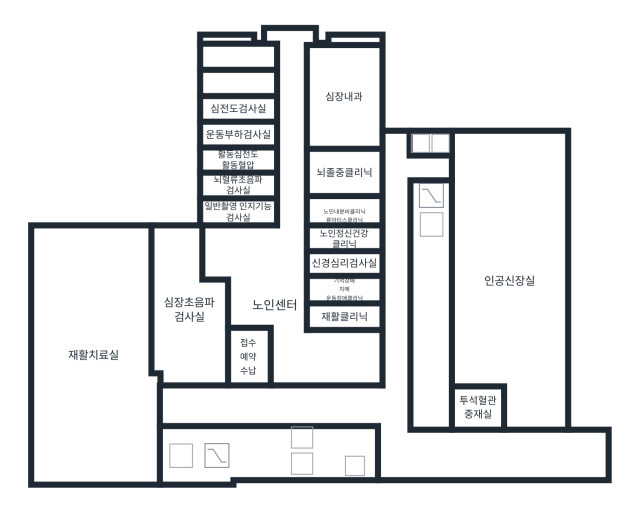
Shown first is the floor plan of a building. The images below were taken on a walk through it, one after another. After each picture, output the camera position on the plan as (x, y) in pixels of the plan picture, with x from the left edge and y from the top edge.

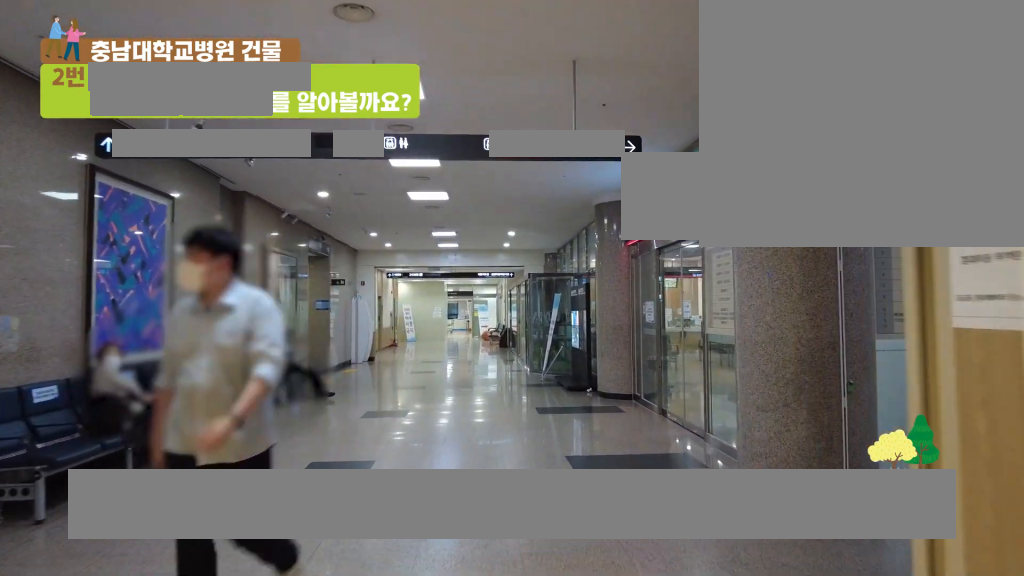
(391, 427)
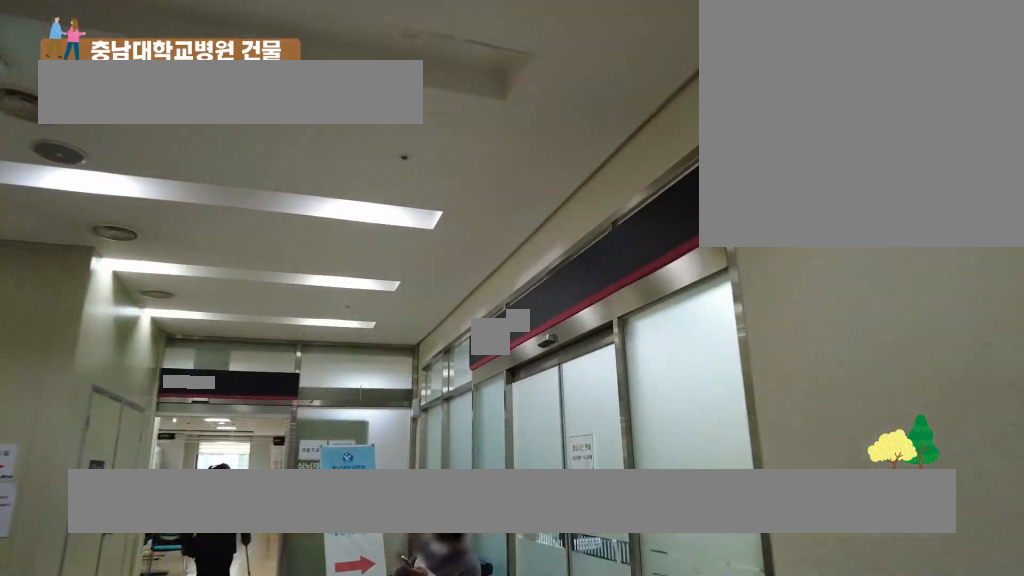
(258, 427)
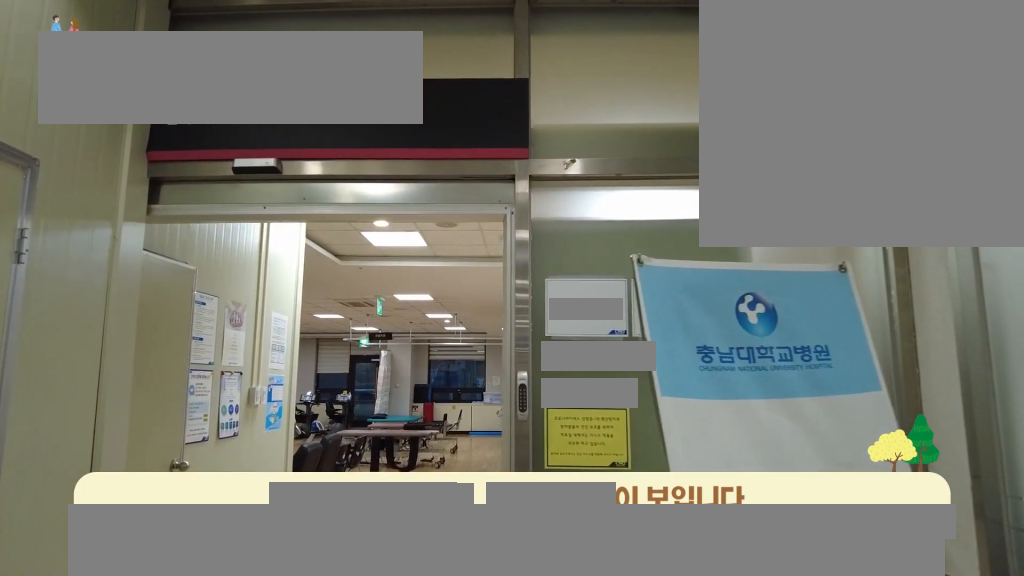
(209, 427)
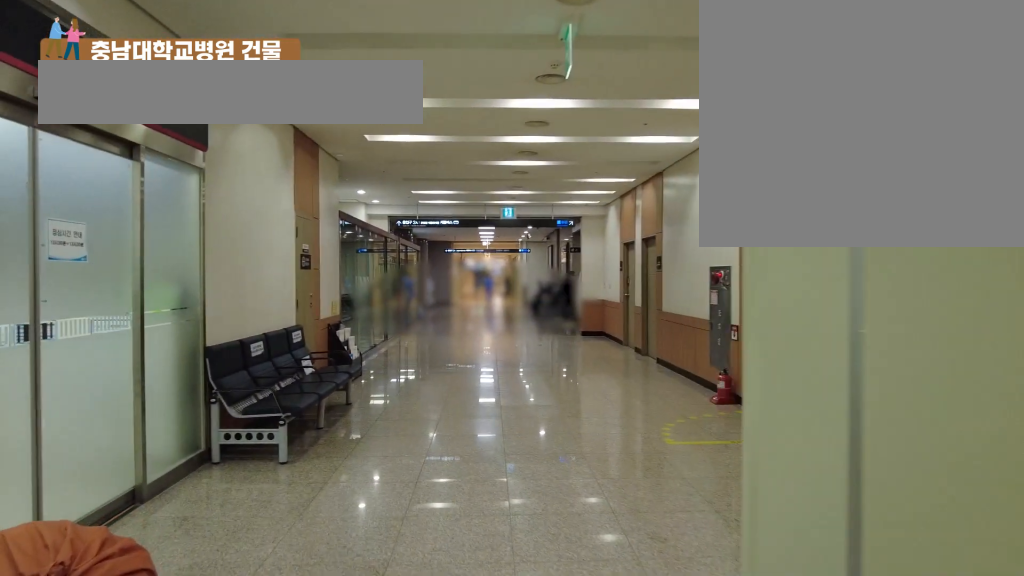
(184, 409)
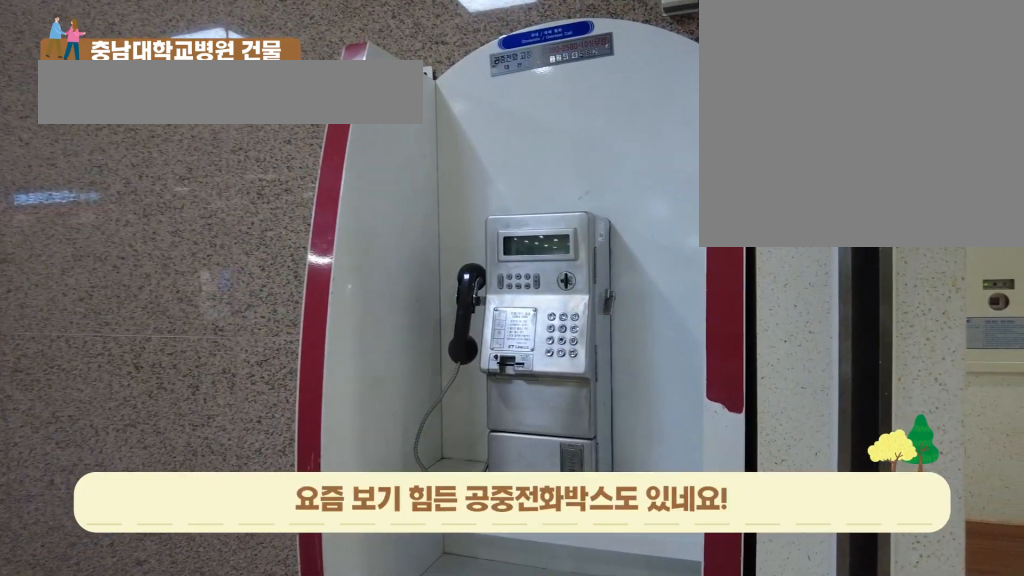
(234, 409)
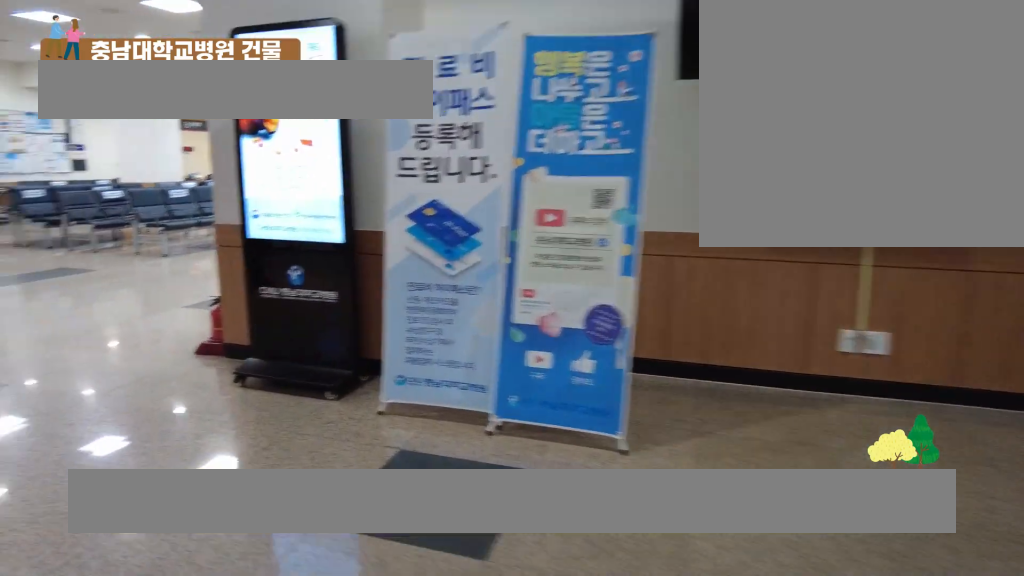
(302, 409)
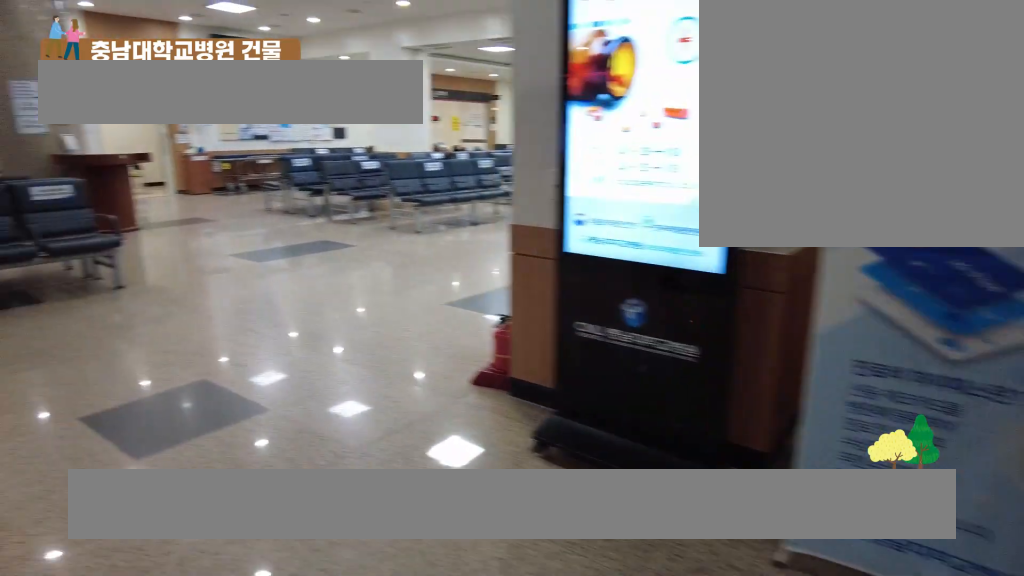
(303, 408)
